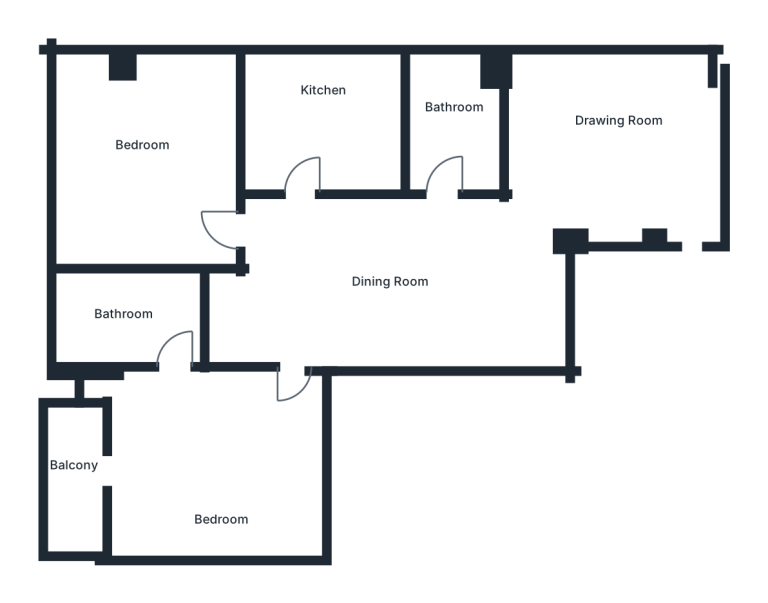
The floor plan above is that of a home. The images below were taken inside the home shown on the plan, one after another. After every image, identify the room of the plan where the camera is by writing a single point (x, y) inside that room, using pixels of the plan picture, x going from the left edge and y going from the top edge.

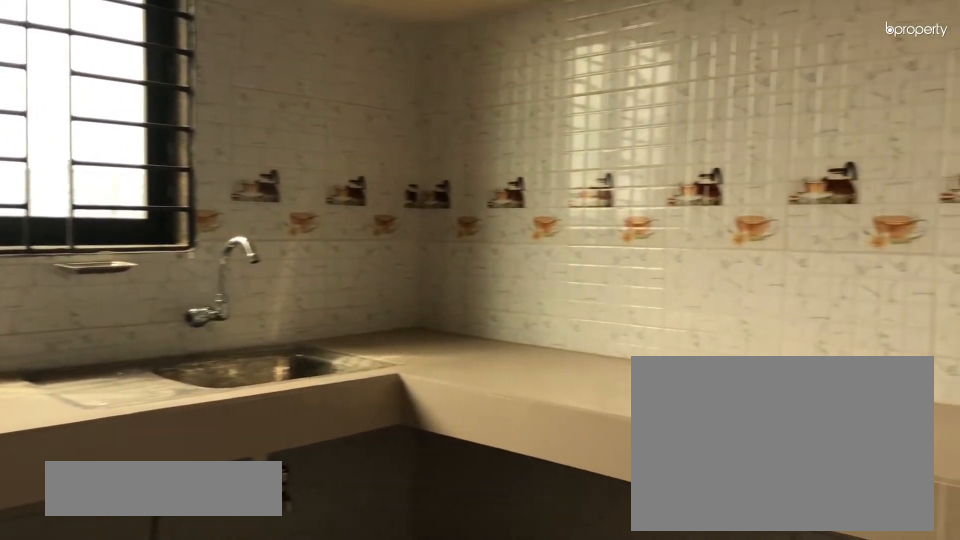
(327, 119)
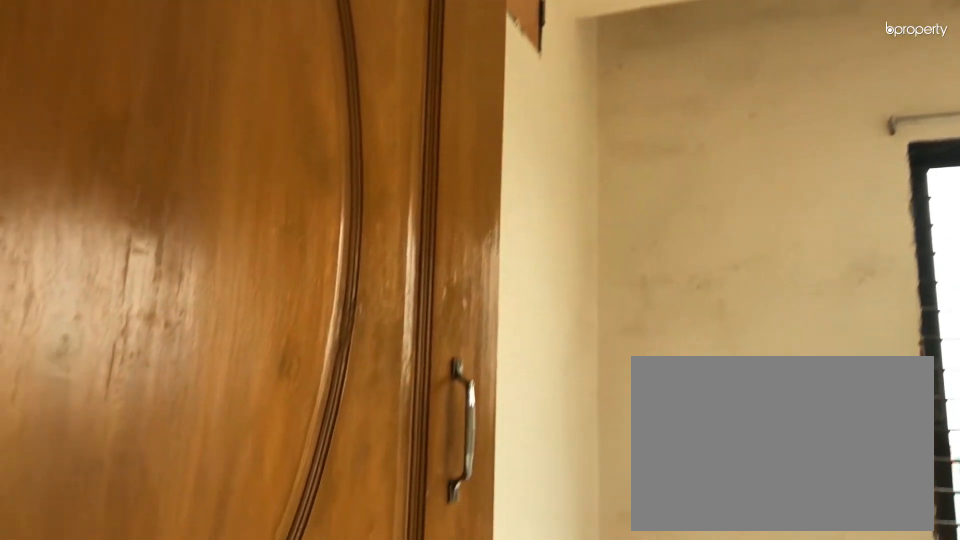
(149, 162)
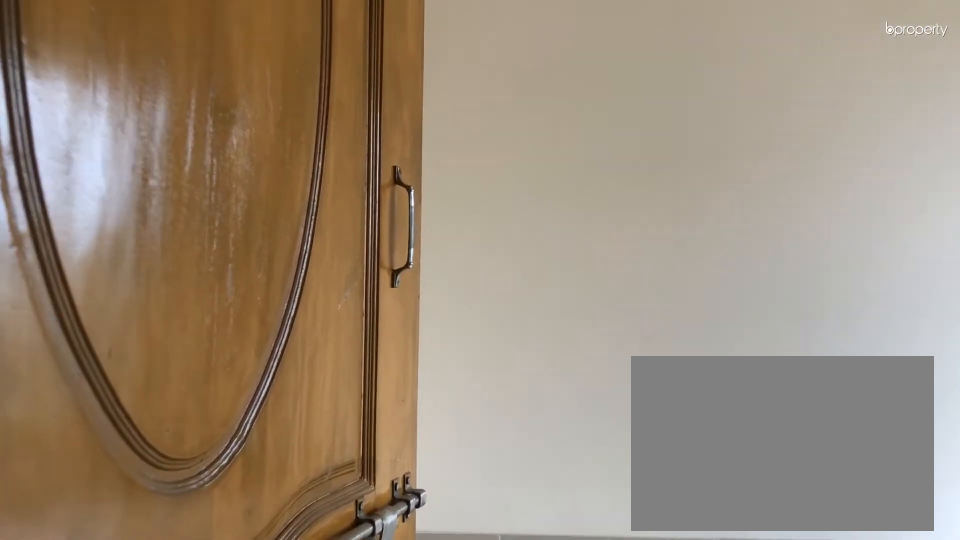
(218, 467)
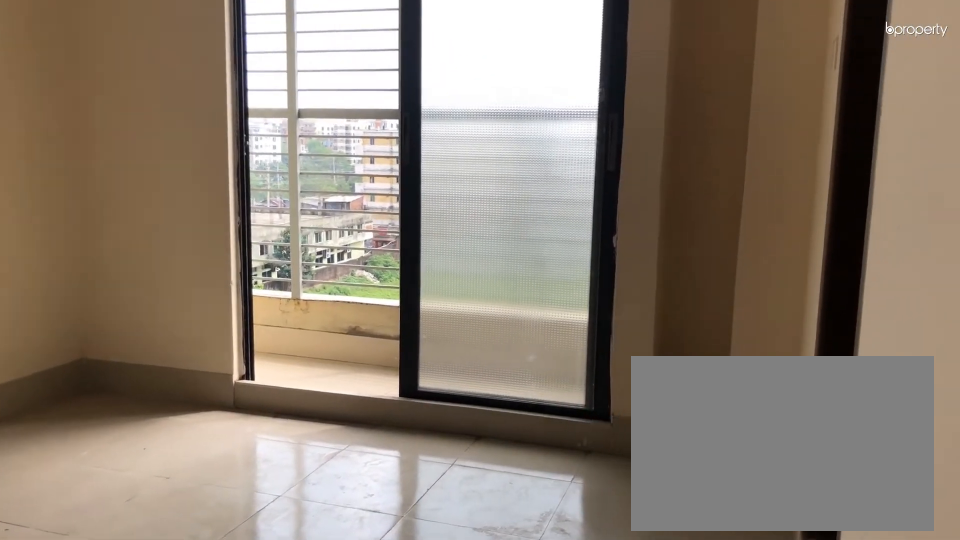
(218, 467)
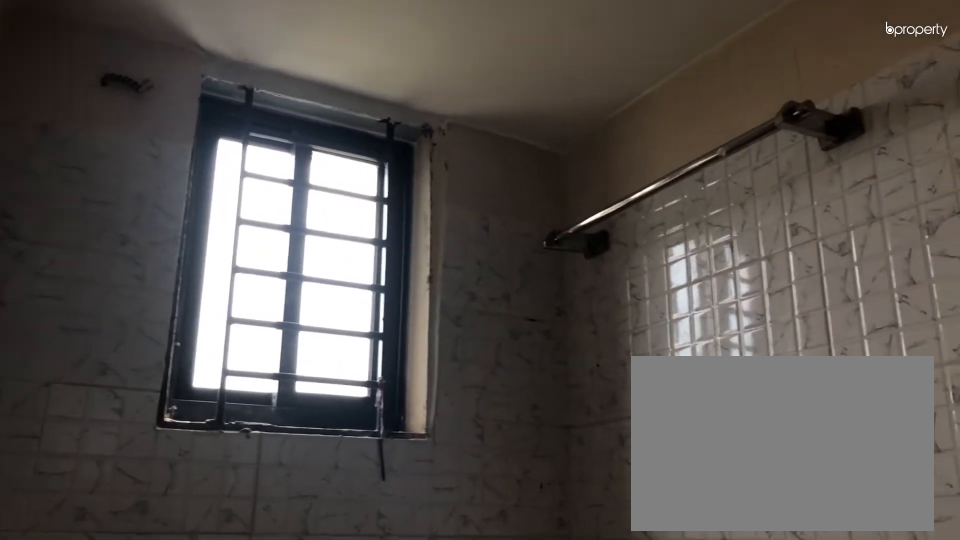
(106, 301)
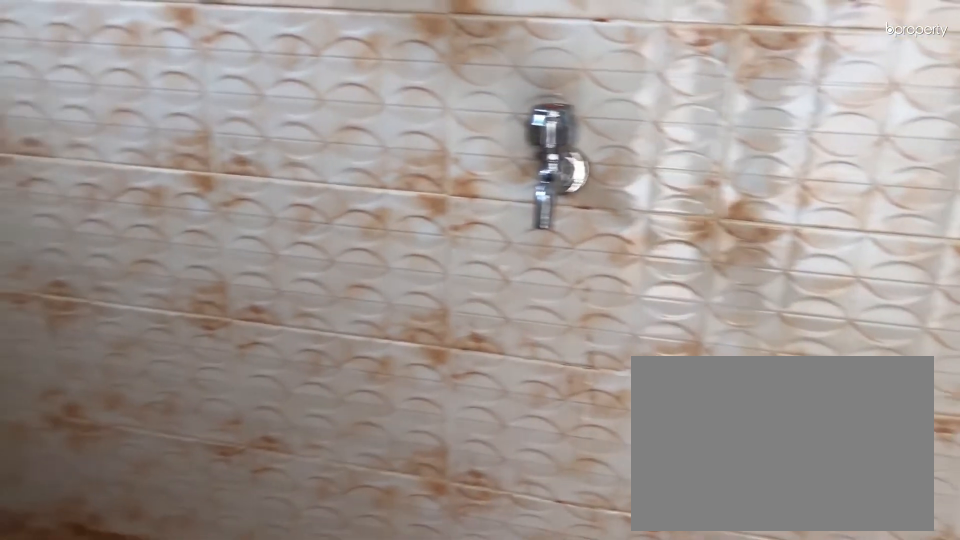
(106, 301)
